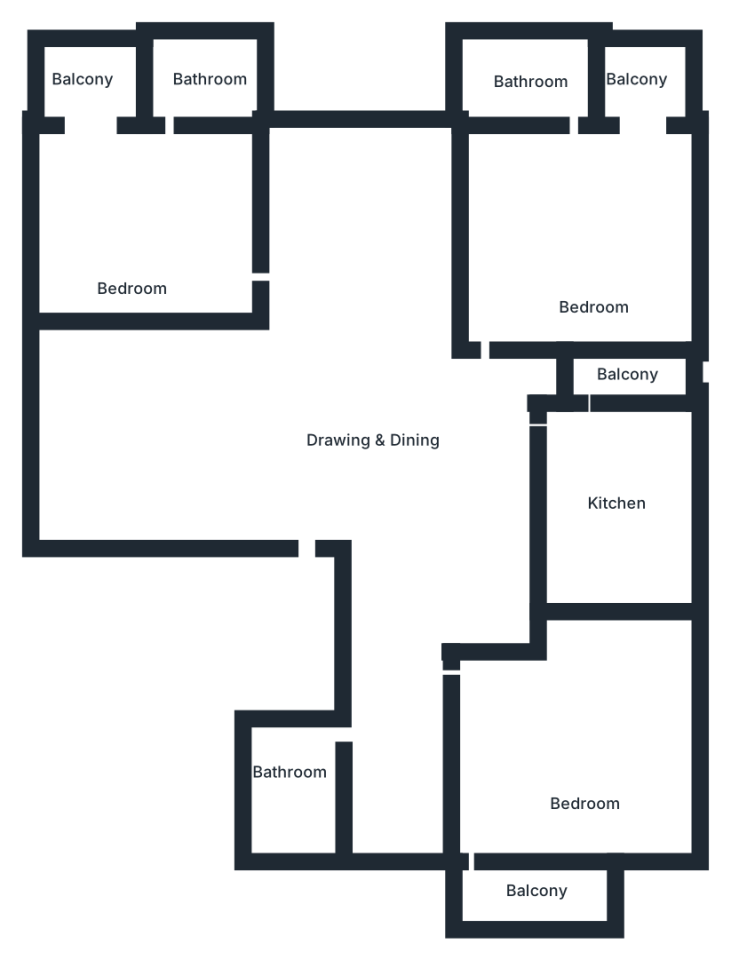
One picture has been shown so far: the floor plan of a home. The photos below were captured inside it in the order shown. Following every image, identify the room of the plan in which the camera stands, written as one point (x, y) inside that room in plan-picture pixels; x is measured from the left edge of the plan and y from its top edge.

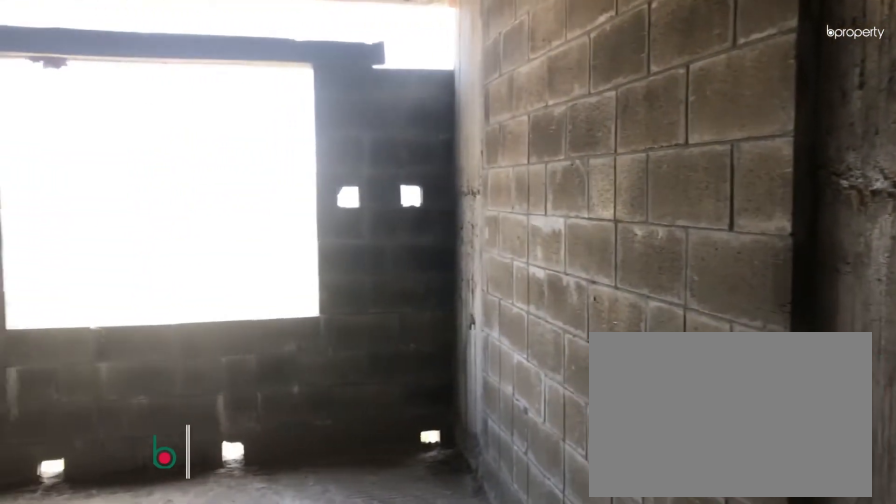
(375, 385)
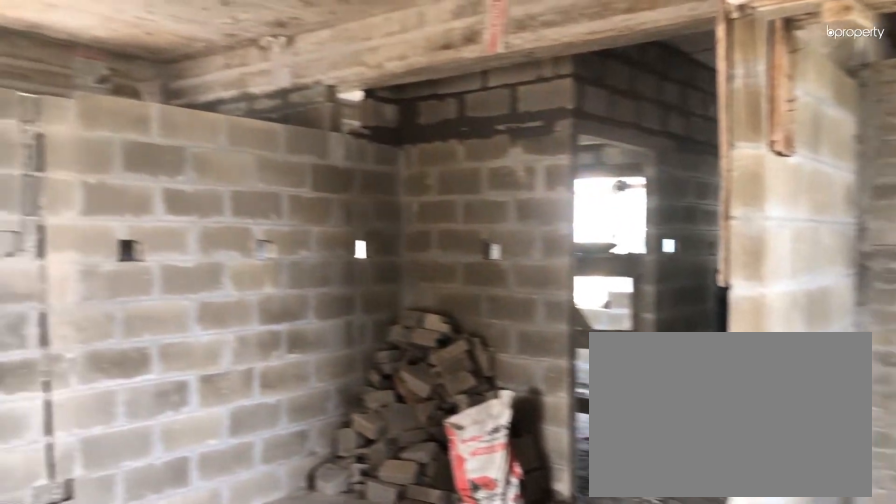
(375, 385)
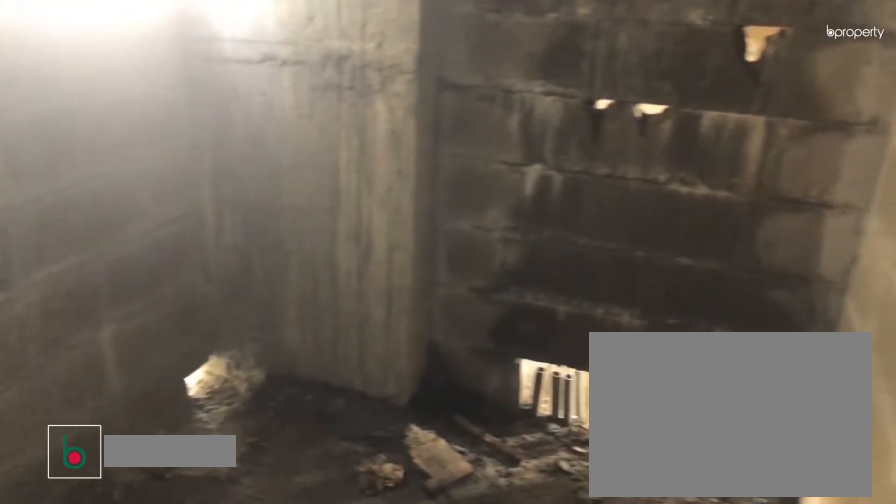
(293, 800)
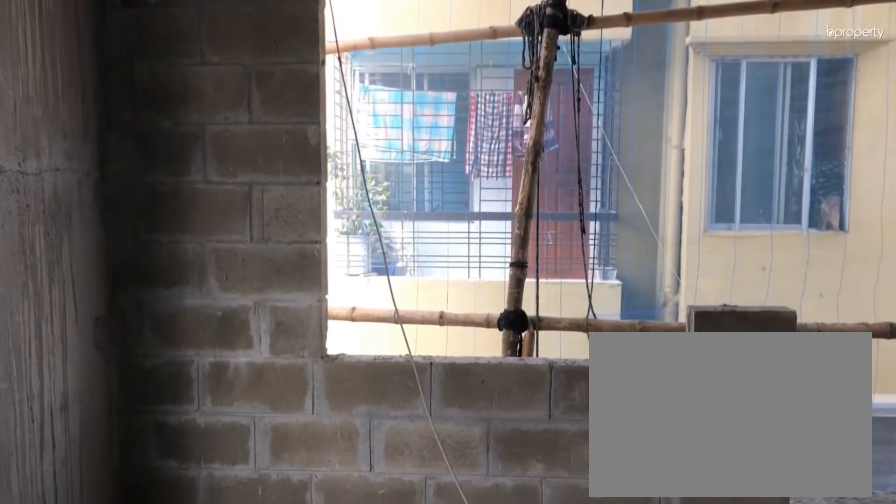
(591, 781)
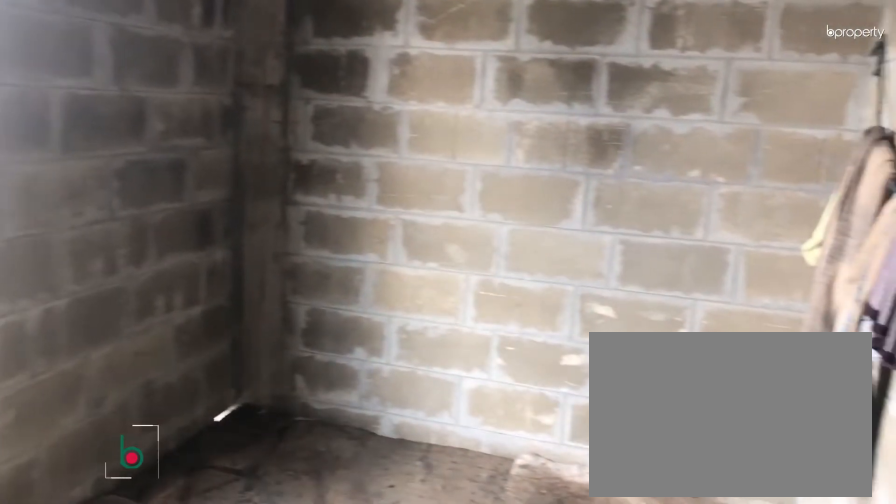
(639, 523)
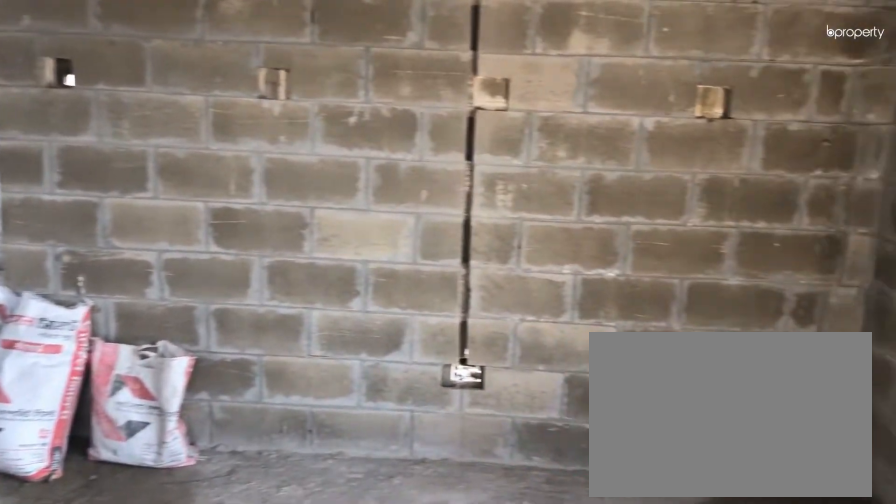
(597, 225)
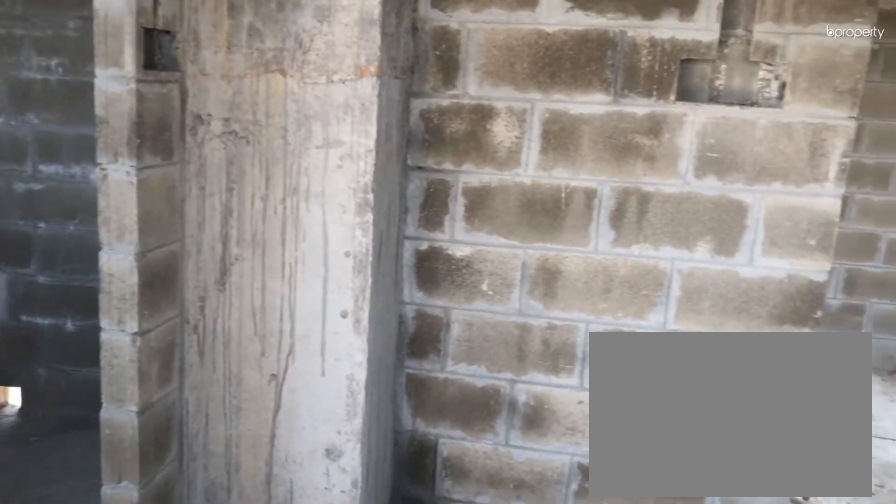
(133, 218)
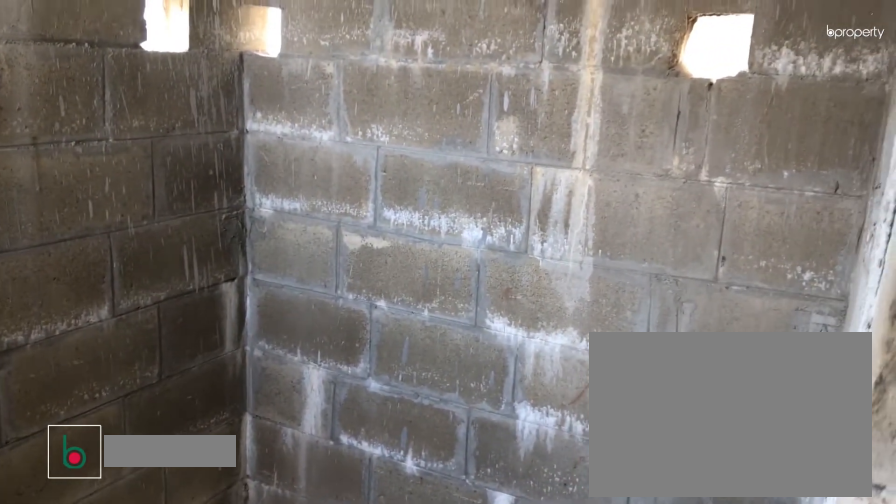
(201, 87)
